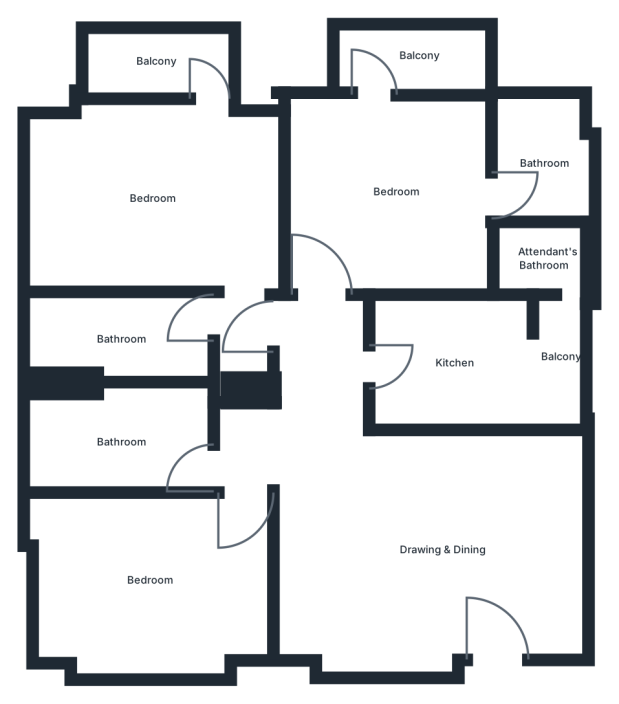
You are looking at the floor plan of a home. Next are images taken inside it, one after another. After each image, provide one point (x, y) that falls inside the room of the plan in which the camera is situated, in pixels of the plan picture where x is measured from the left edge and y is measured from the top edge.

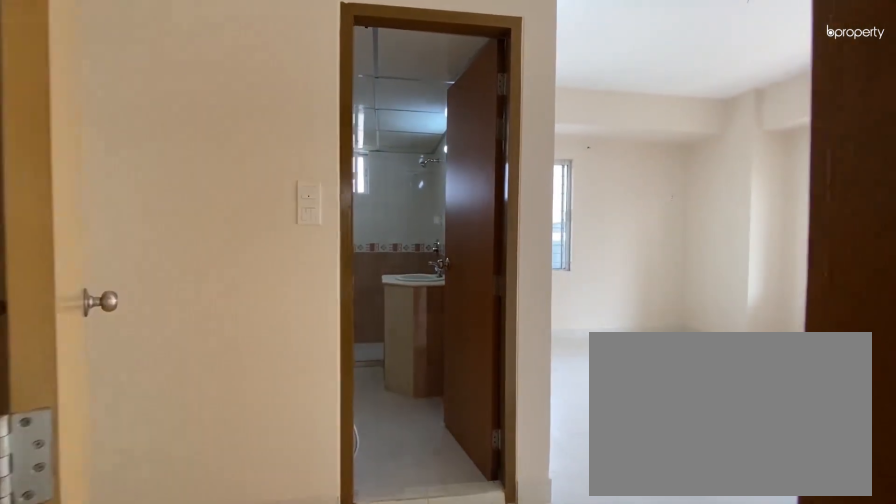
(265, 323)
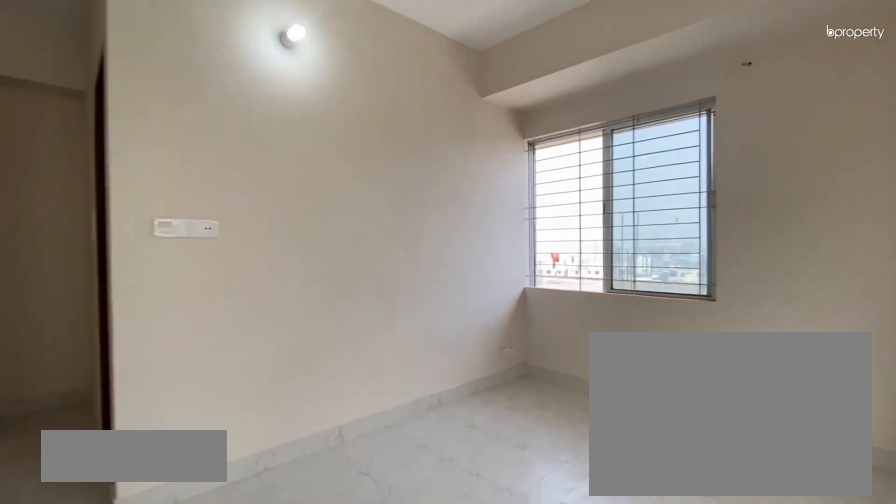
(150, 198)
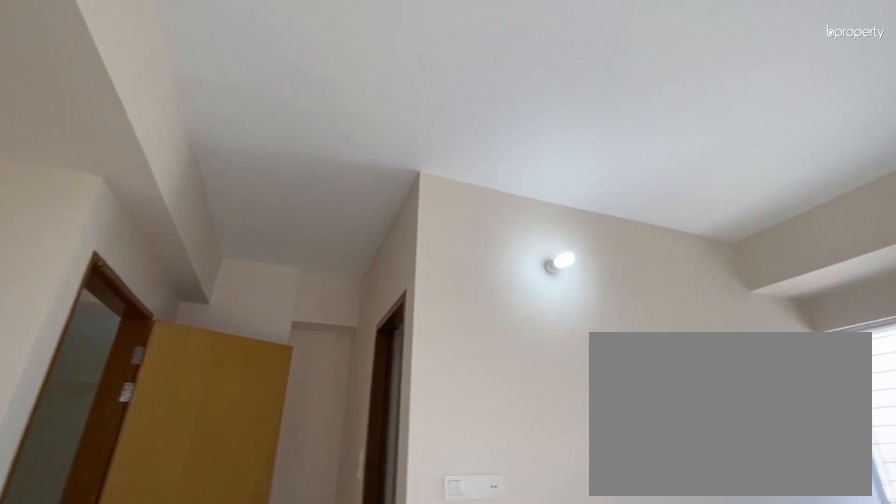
(150, 198)
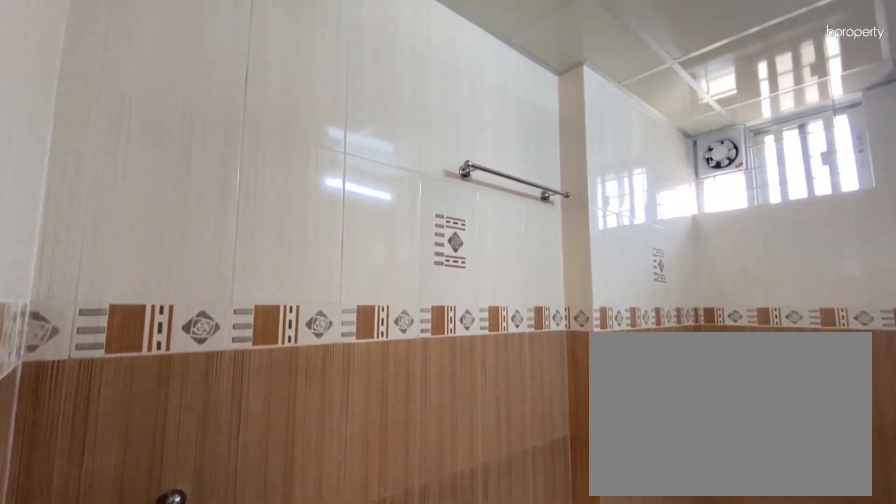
(119, 339)
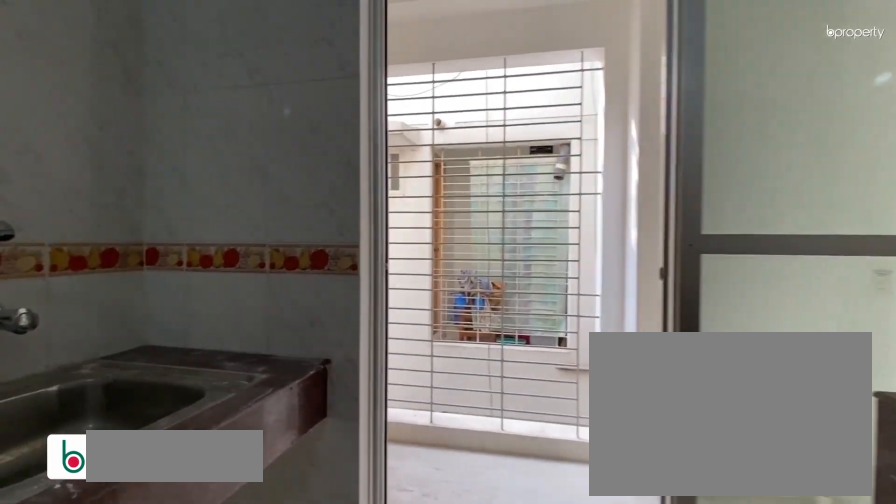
(452, 364)
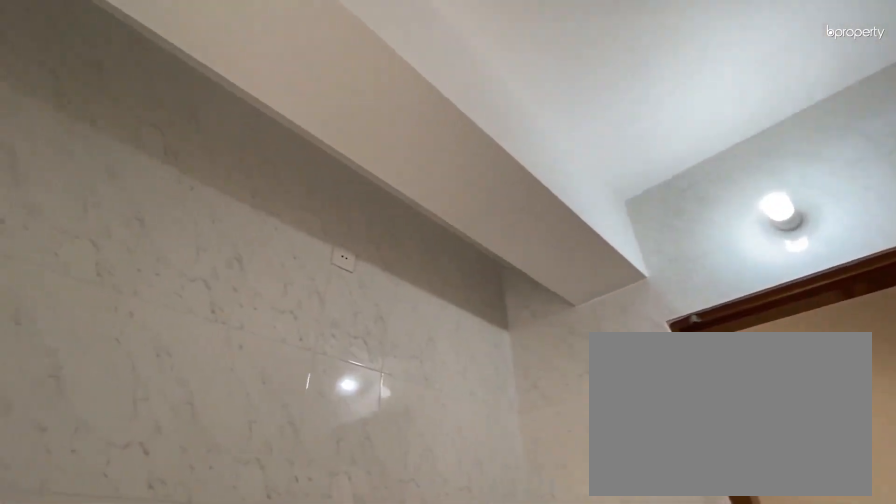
(452, 364)
